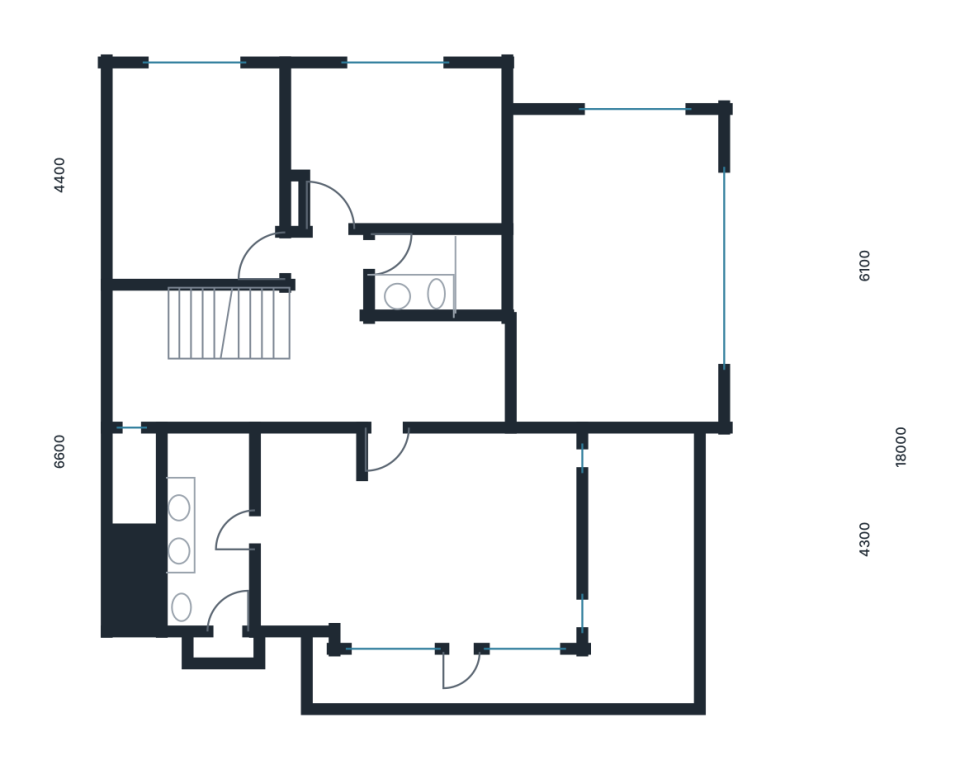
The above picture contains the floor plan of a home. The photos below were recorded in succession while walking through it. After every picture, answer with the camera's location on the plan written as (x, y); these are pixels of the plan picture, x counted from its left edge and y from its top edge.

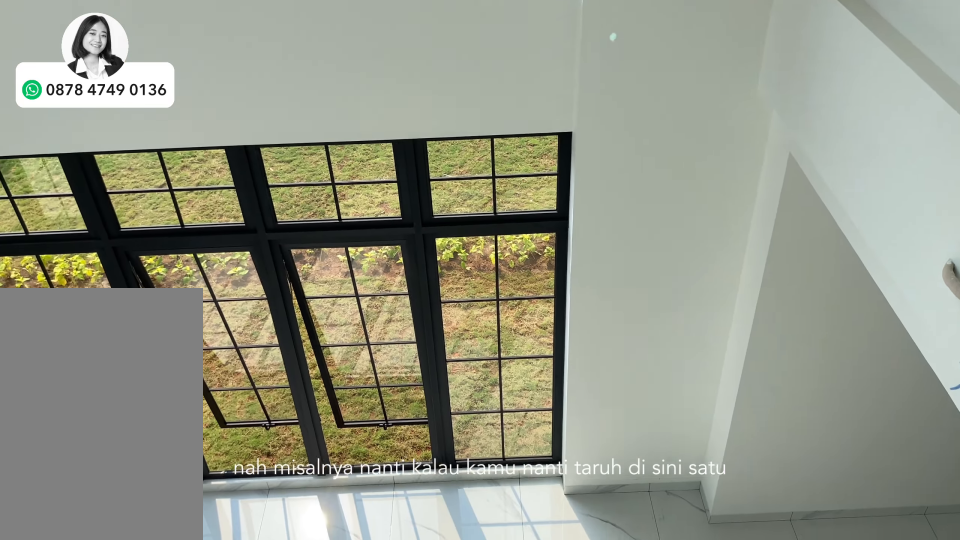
(461, 370)
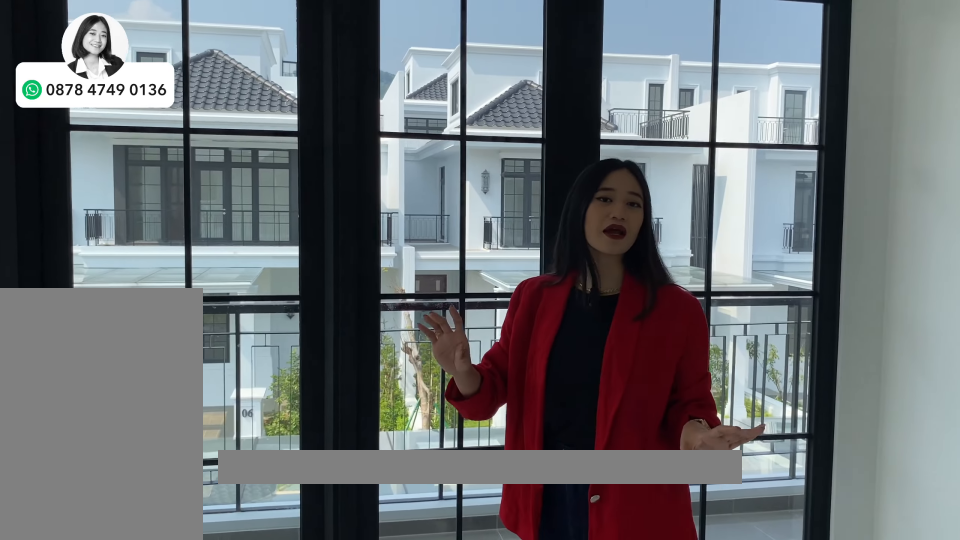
(304, 478)
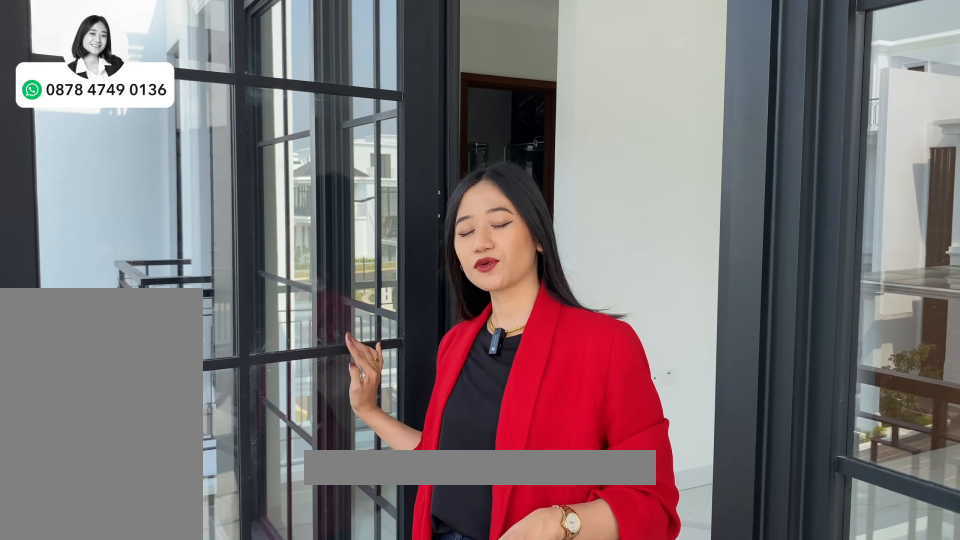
(503, 683)
